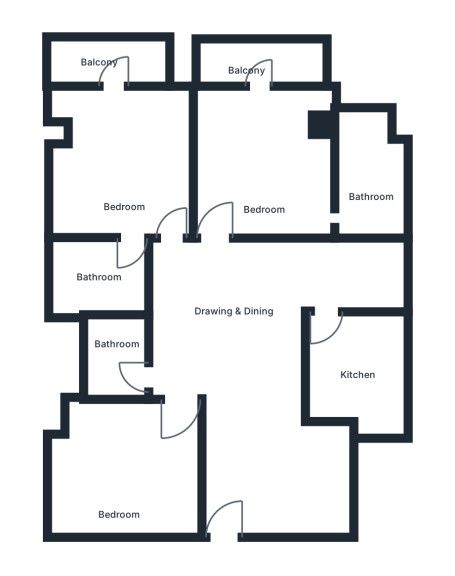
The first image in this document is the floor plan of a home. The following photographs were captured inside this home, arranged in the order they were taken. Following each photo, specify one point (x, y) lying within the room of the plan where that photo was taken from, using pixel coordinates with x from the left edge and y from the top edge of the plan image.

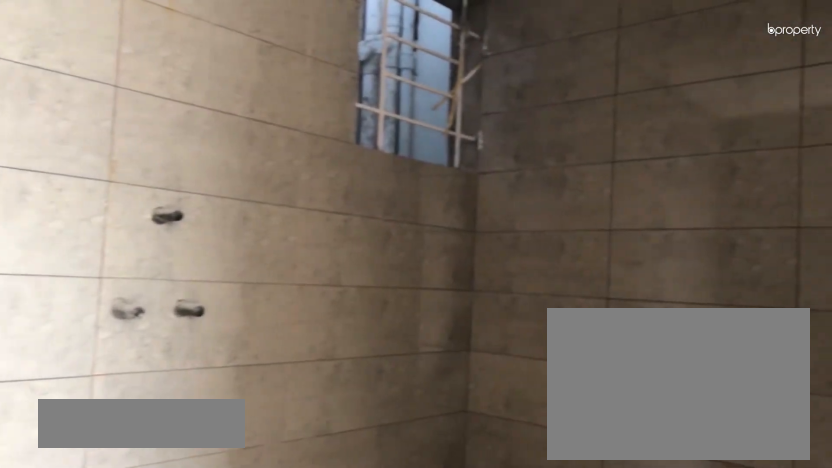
(77, 291)
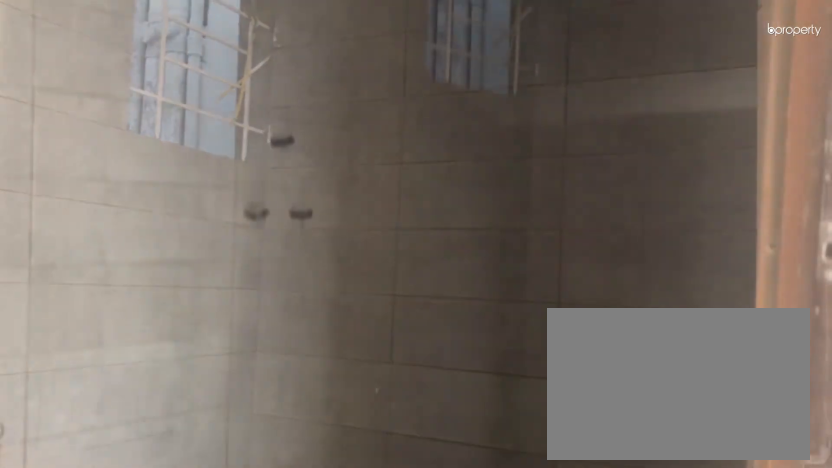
(77, 291)
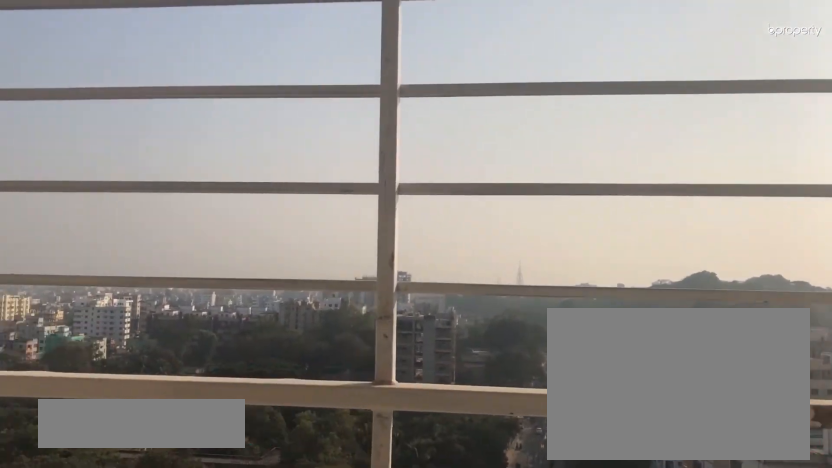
(110, 58)
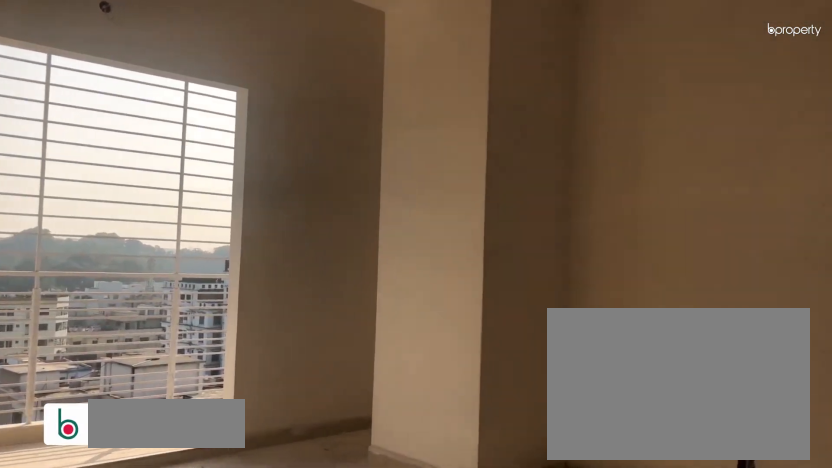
(256, 179)
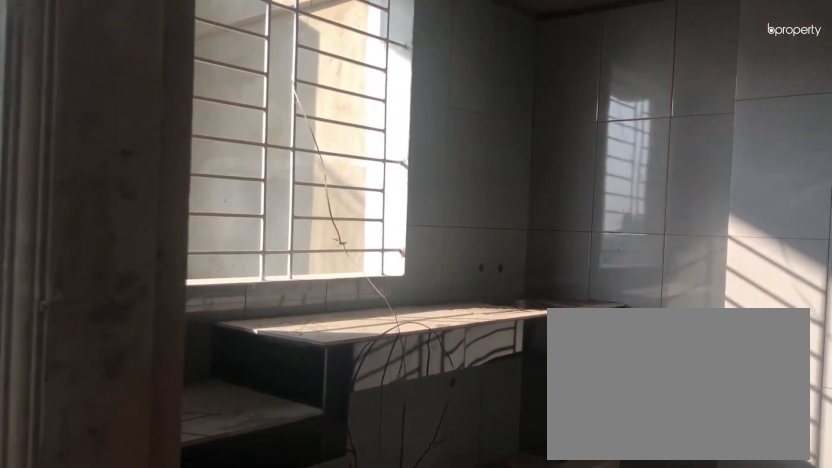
(355, 363)
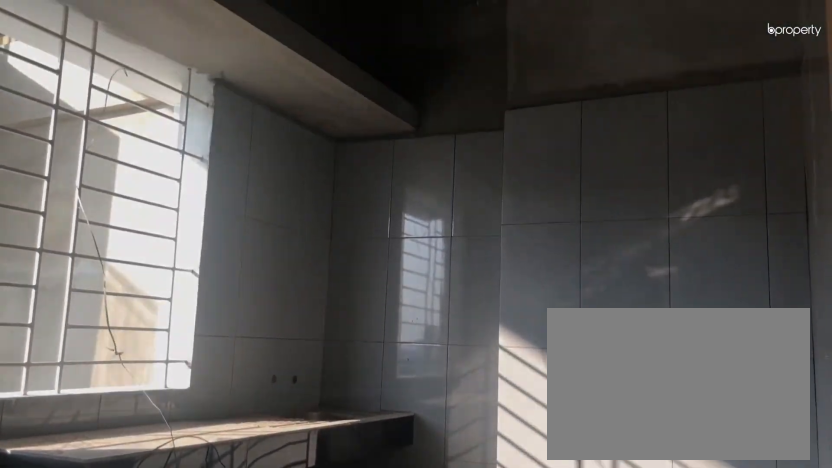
(355, 363)
